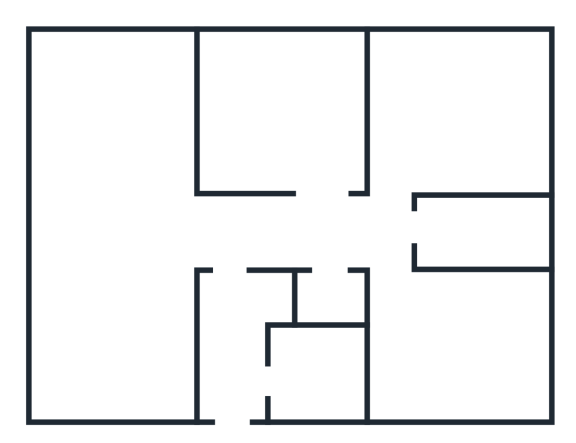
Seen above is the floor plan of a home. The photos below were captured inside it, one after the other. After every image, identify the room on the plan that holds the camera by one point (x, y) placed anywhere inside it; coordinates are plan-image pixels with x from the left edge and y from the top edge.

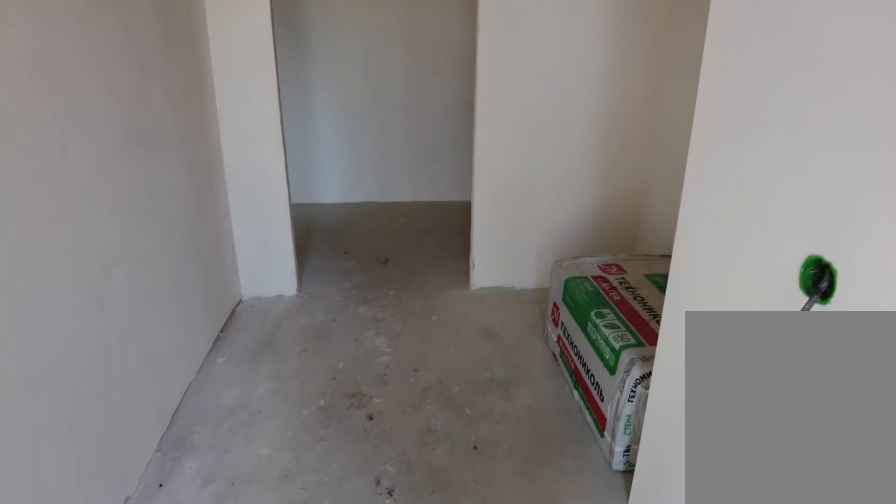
(243, 393)
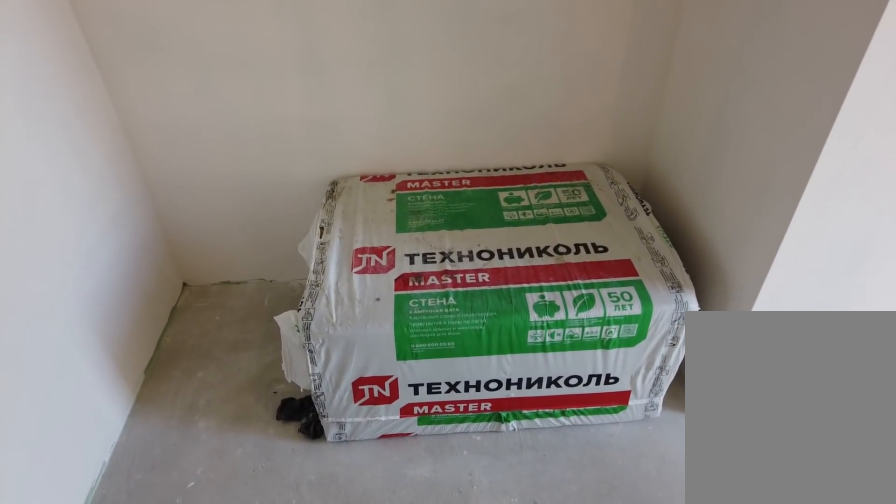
(227, 316)
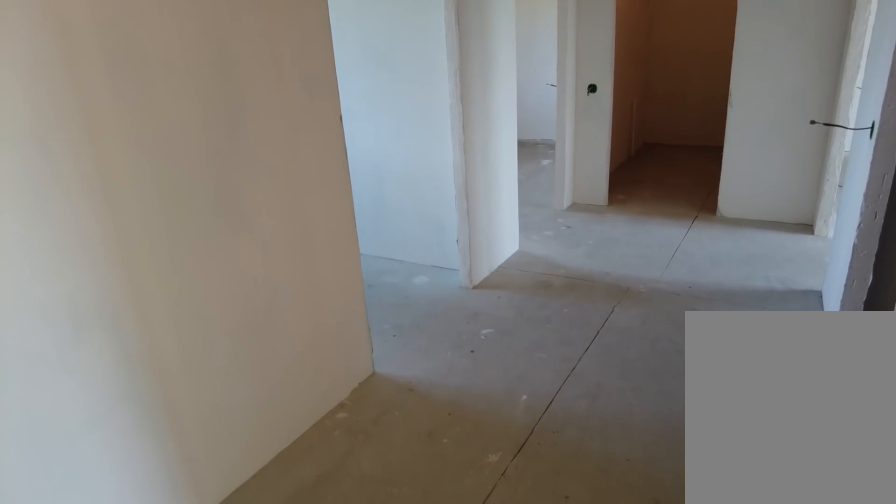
(232, 251)
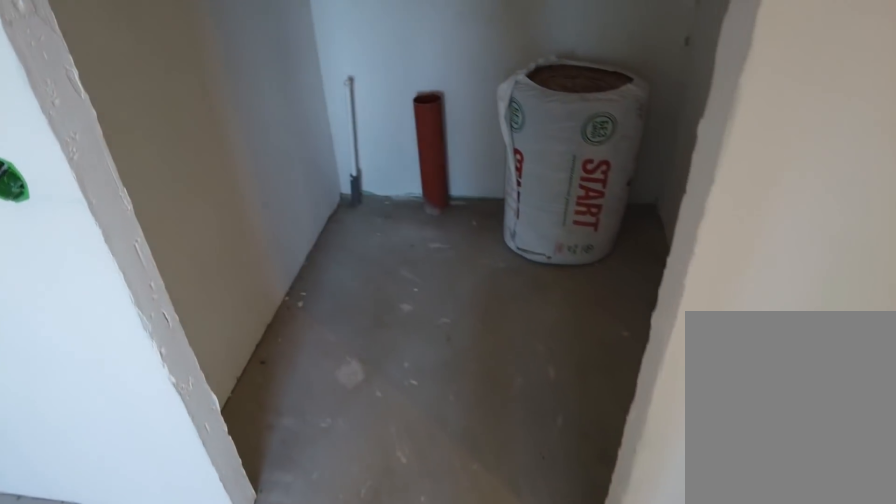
(338, 246)
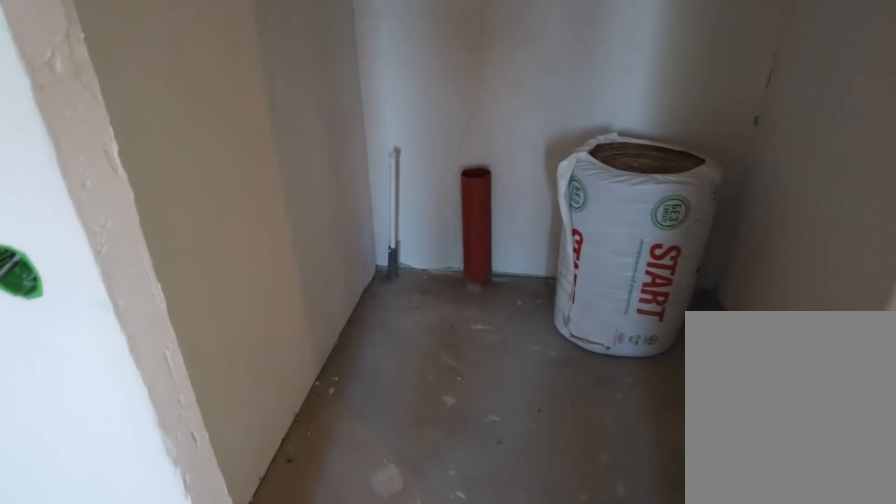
(338, 246)
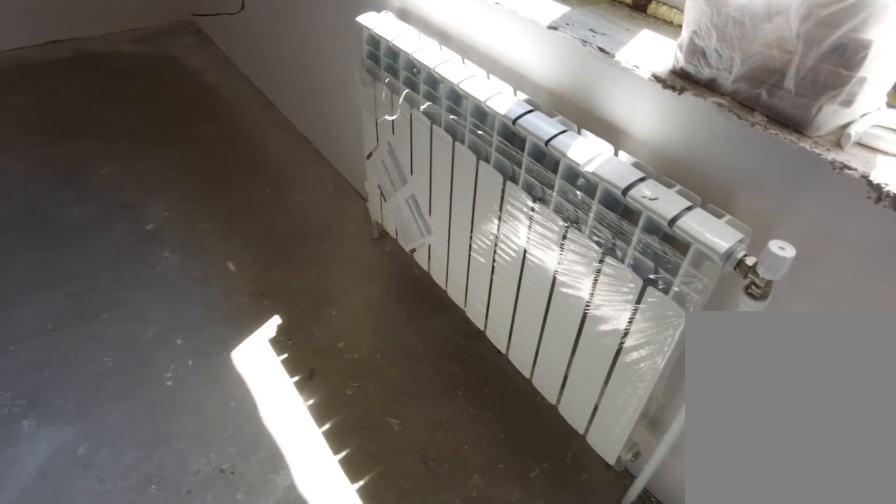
(420, 364)
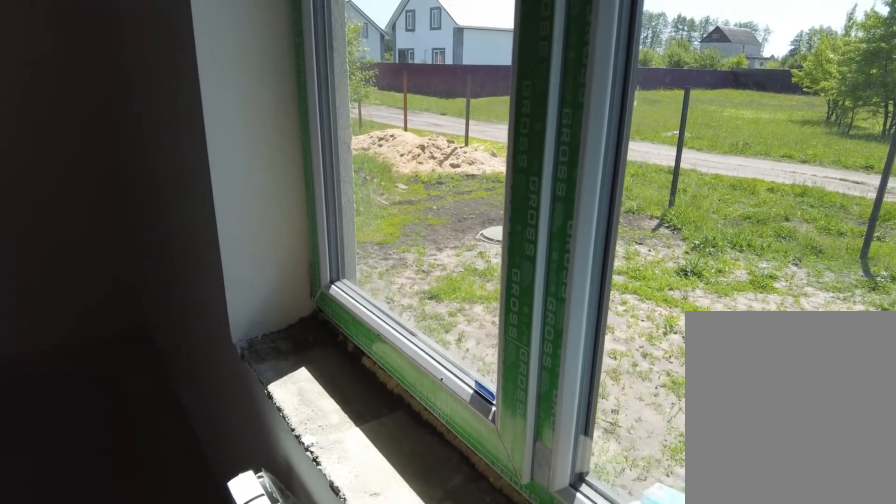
(420, 364)
